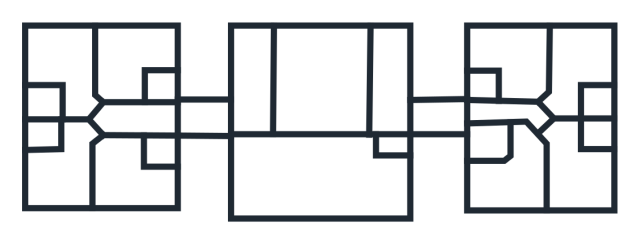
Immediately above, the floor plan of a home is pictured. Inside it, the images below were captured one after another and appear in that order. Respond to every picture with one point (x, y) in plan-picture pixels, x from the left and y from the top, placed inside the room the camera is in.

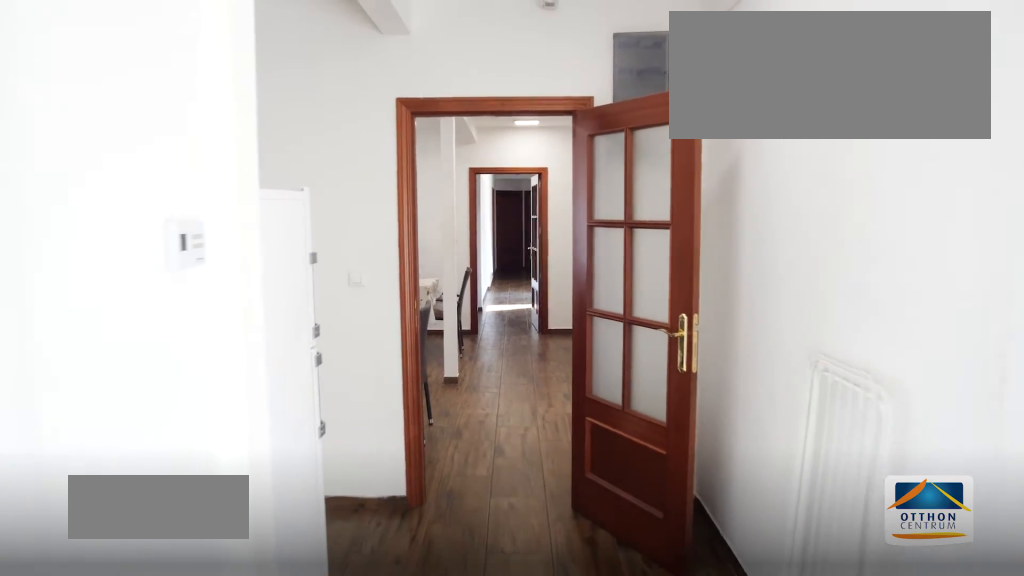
(206, 116)
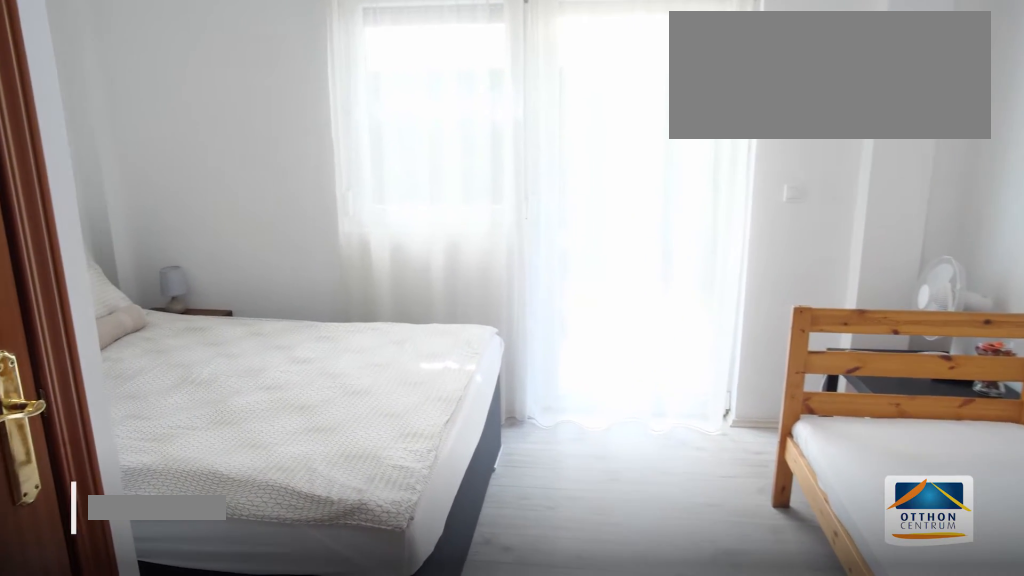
(117, 175)
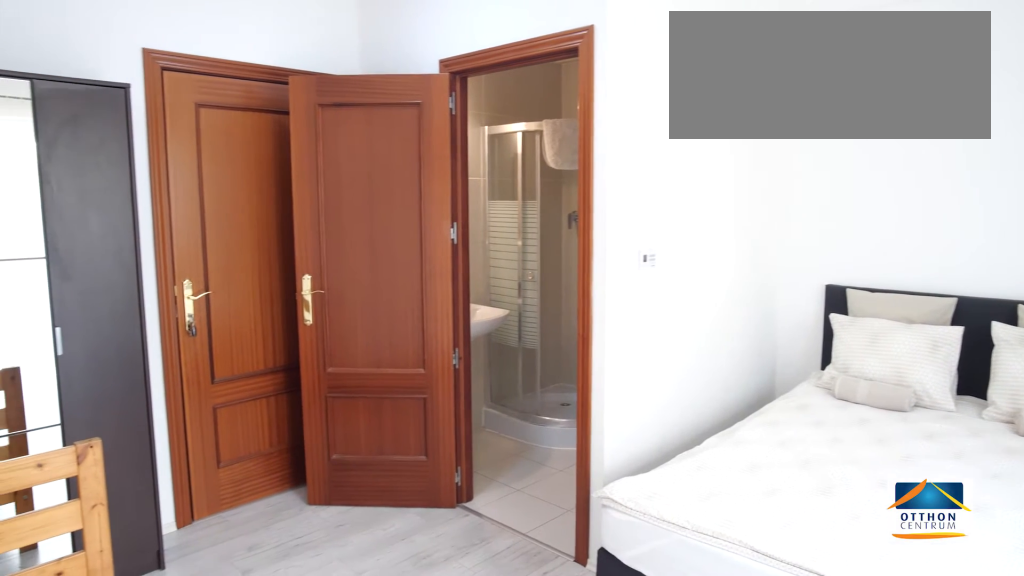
(117, 175)
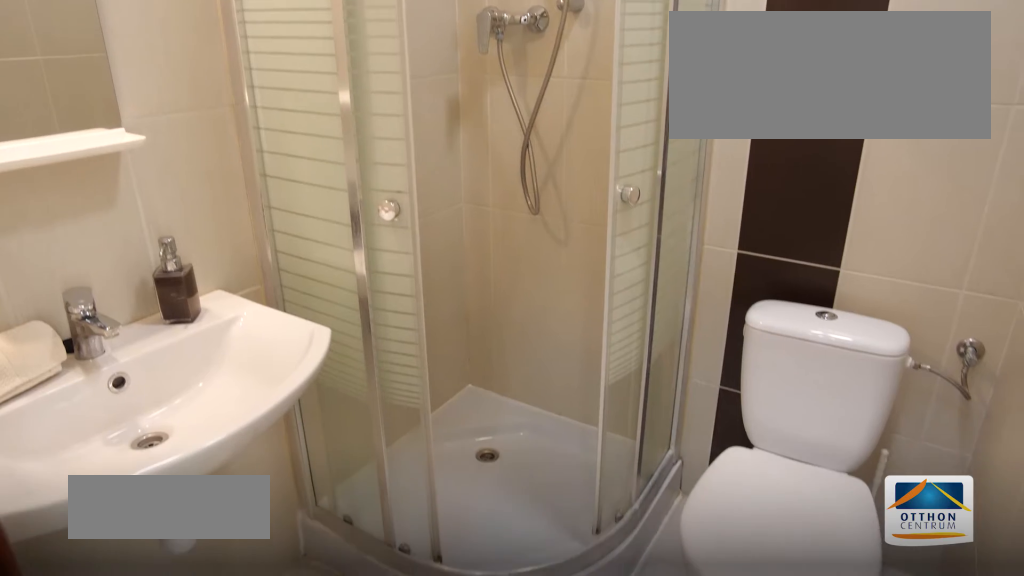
(160, 152)
